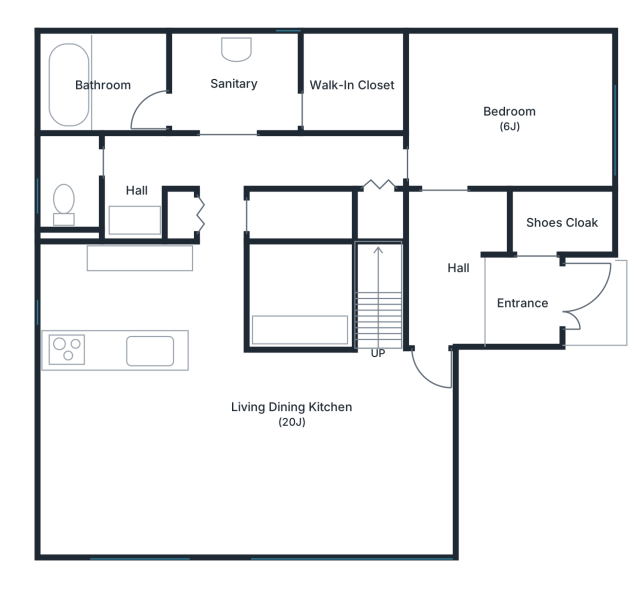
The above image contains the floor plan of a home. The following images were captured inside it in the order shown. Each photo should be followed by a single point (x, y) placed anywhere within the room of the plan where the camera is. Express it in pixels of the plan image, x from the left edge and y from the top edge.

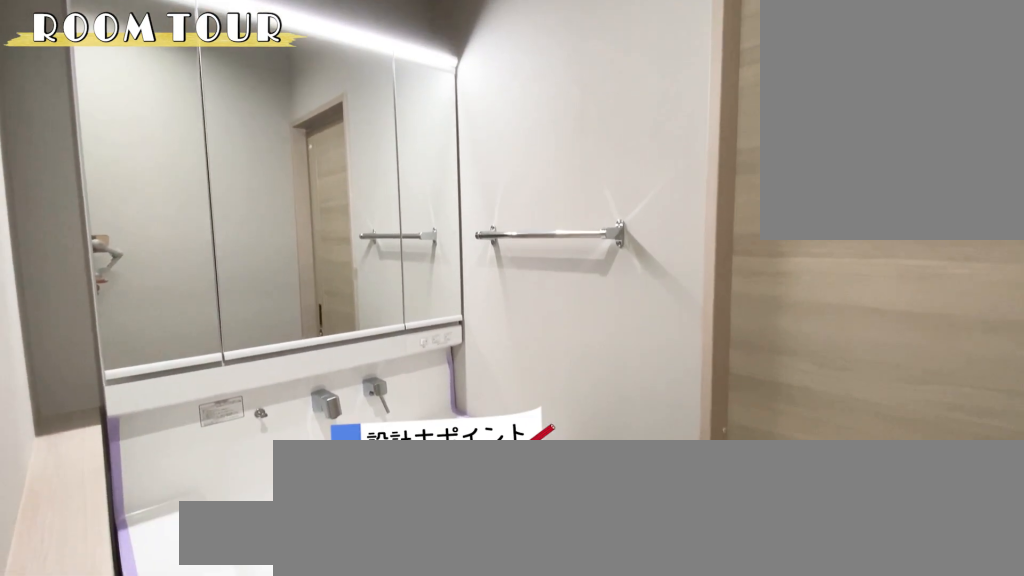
(140, 180)
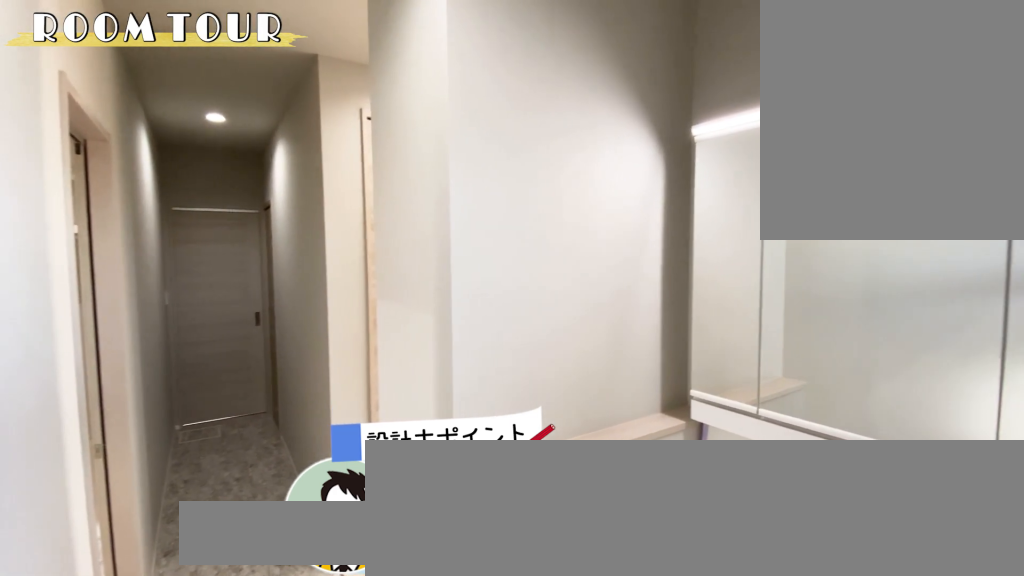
(140, 180)
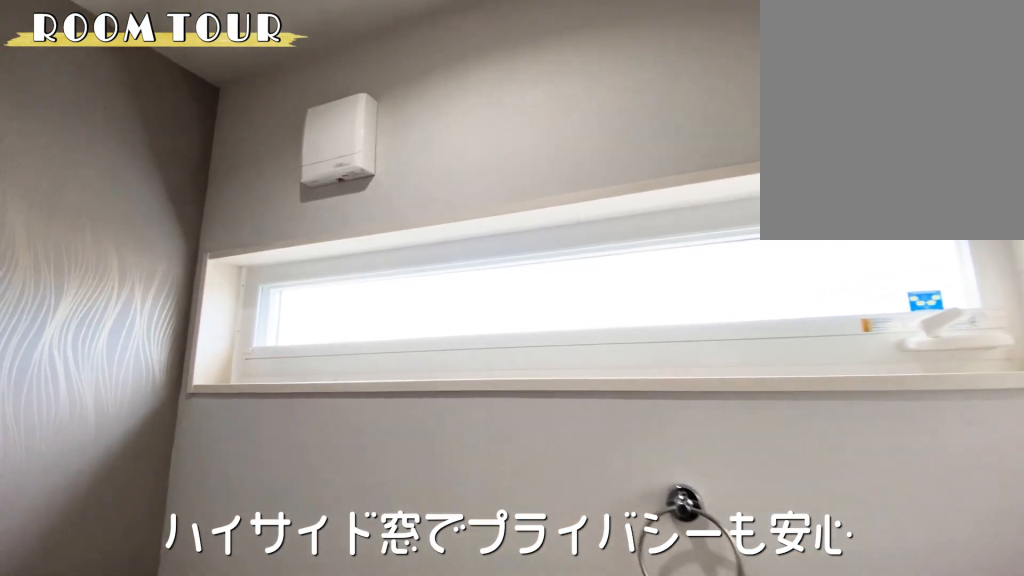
(78, 180)
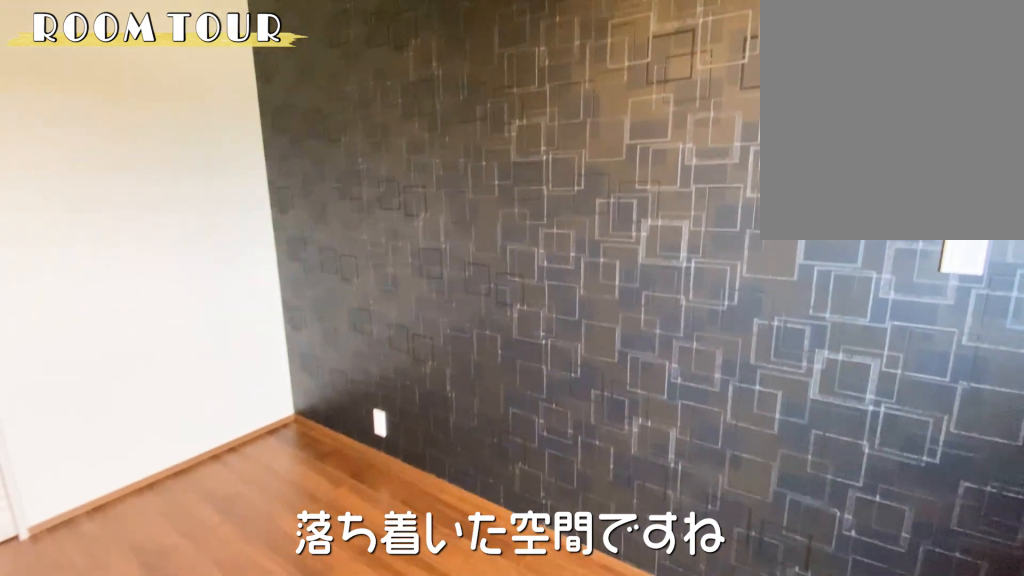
(512, 114)
